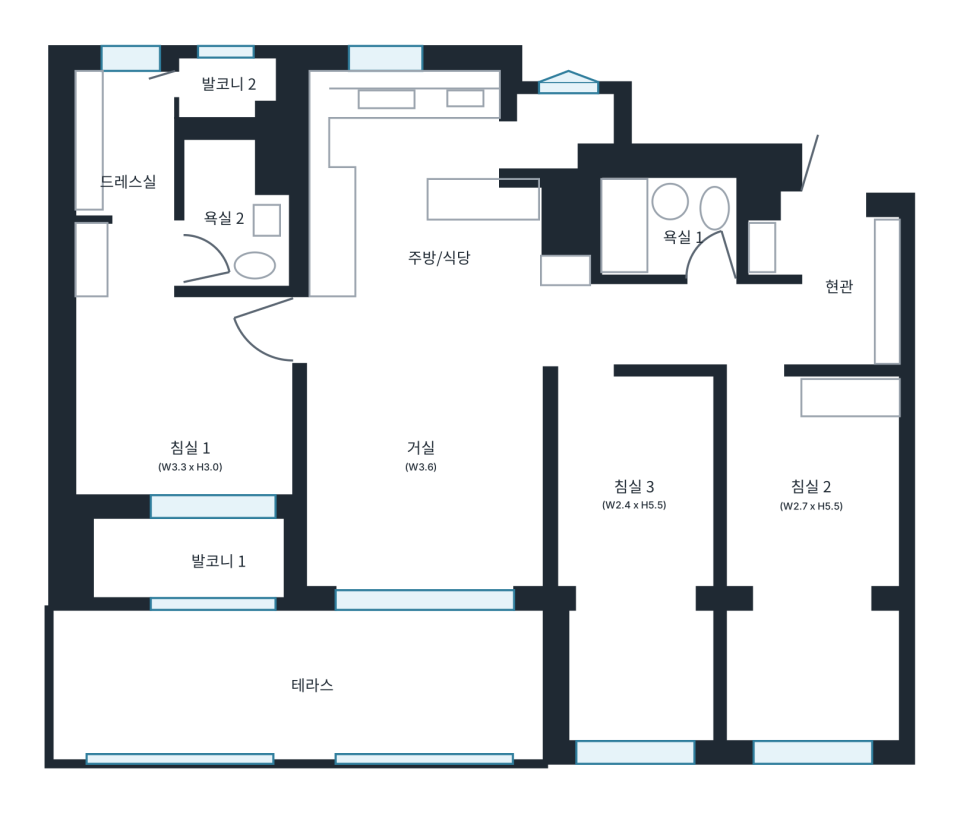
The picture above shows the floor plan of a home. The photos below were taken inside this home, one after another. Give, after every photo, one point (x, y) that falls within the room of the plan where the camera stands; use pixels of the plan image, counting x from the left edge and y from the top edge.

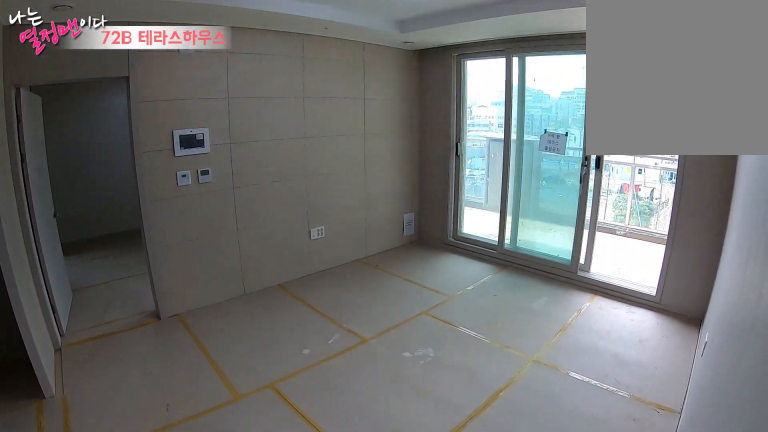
(417, 464)
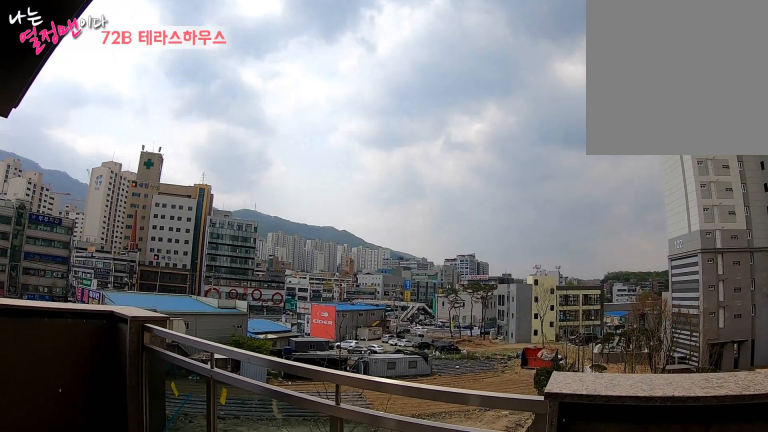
(307, 684)
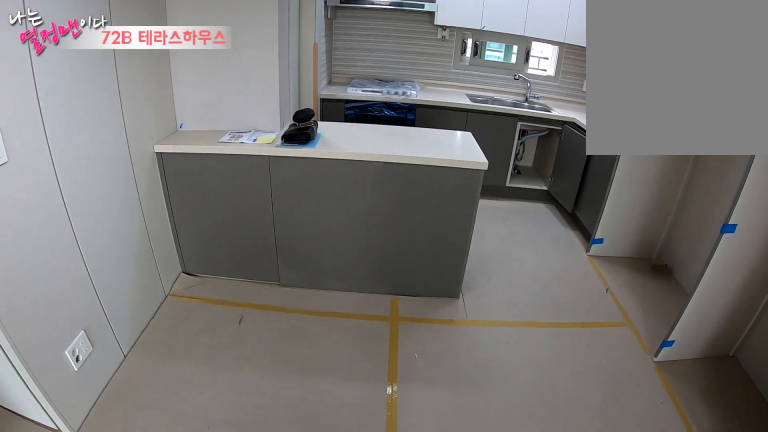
(429, 257)
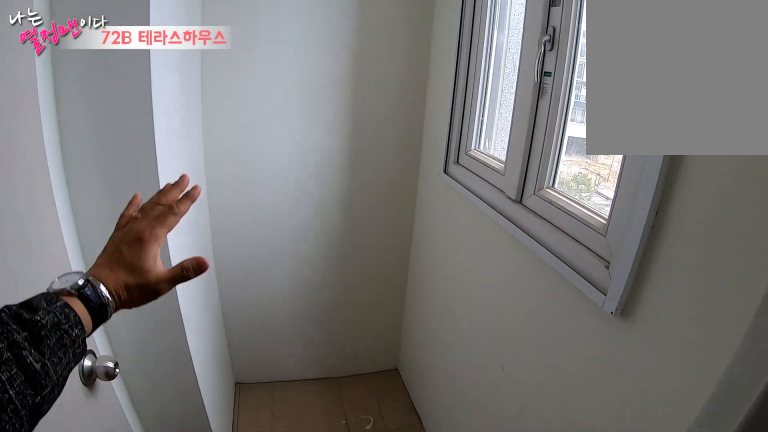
(430, 257)
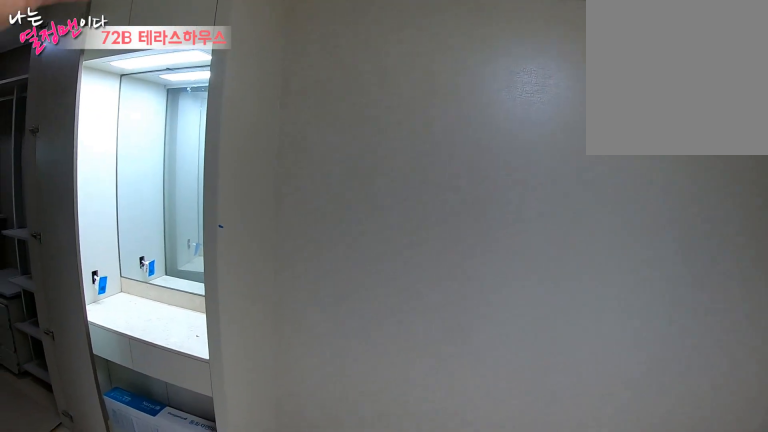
(190, 458)
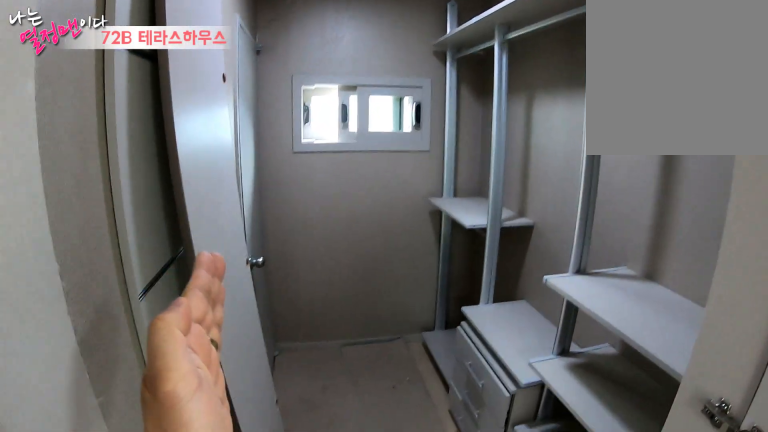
(124, 213)
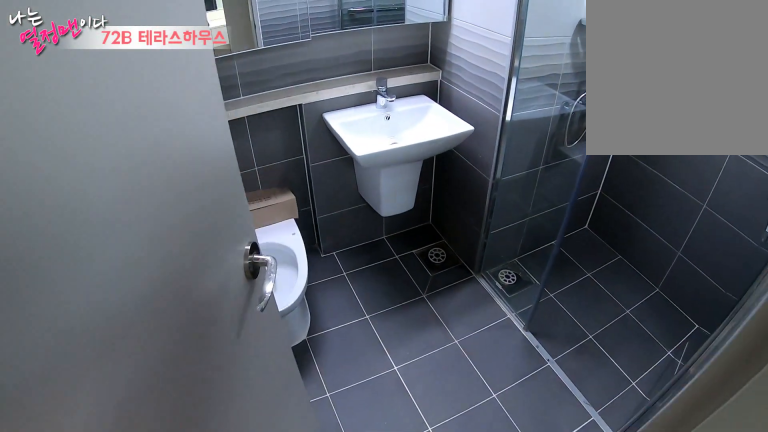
(124, 213)
